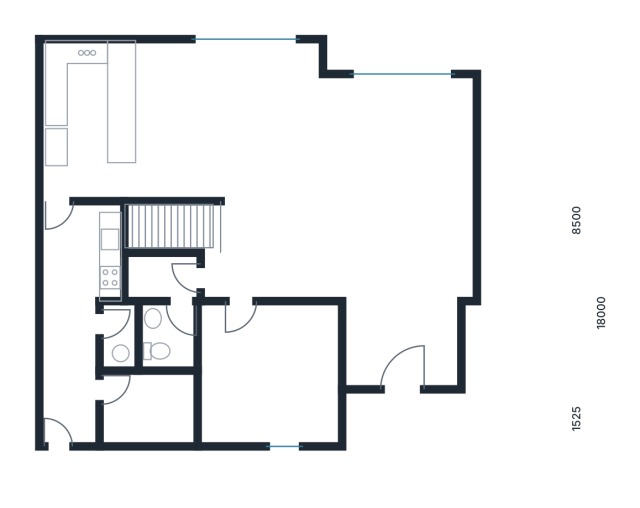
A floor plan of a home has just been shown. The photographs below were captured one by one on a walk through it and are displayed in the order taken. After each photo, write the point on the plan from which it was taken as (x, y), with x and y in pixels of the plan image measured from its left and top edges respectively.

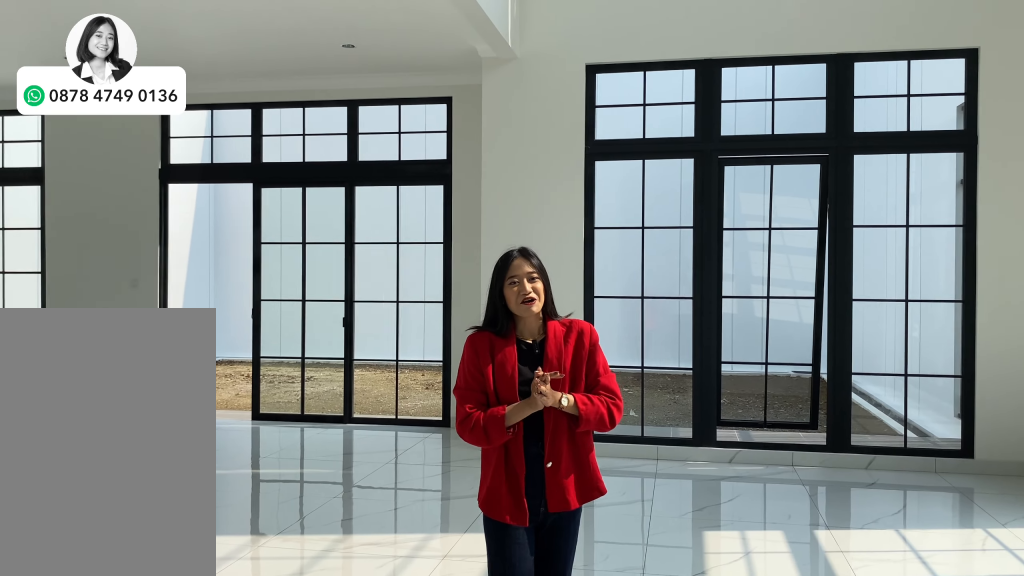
(392, 237)
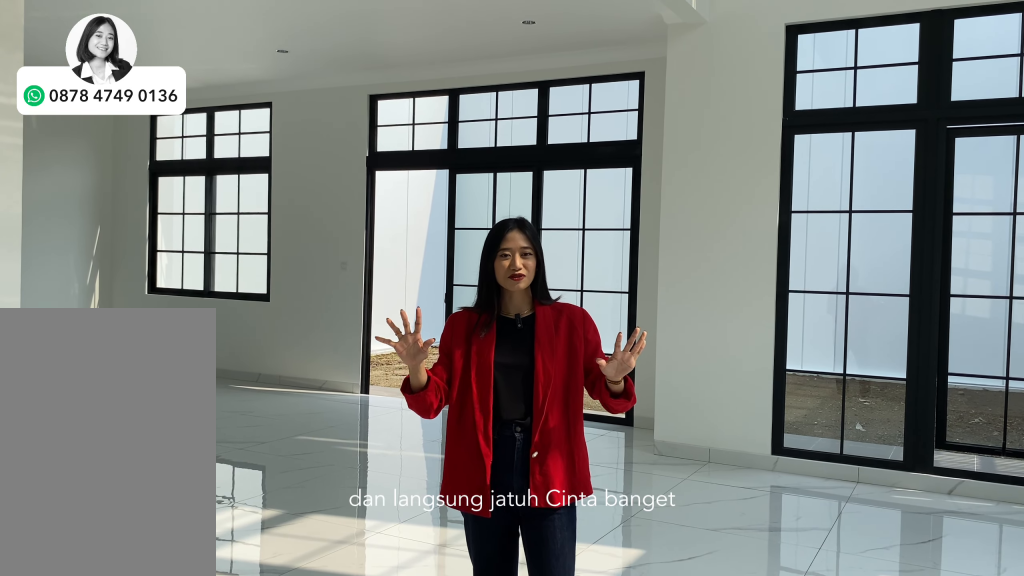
(392, 237)
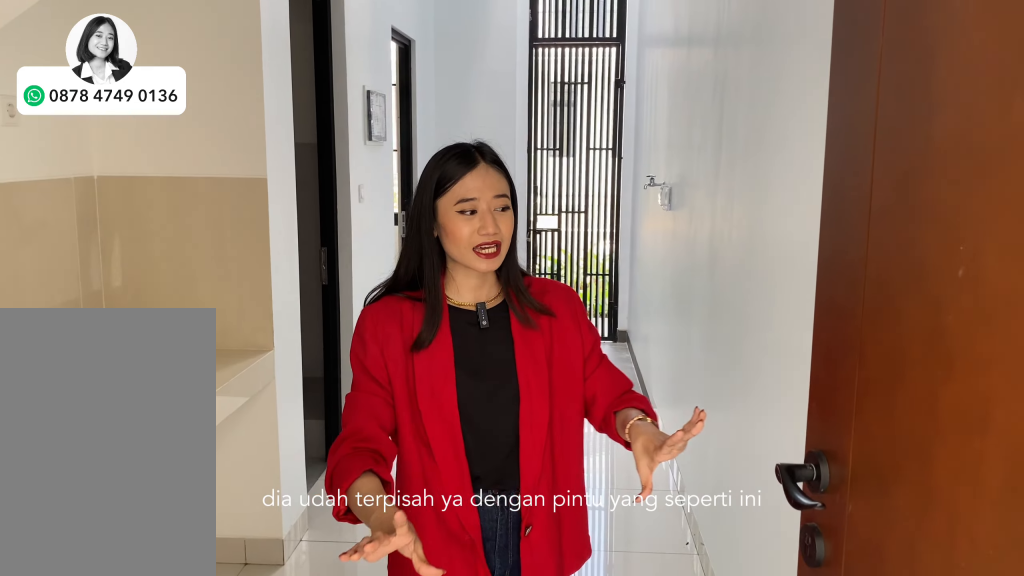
(83, 256)
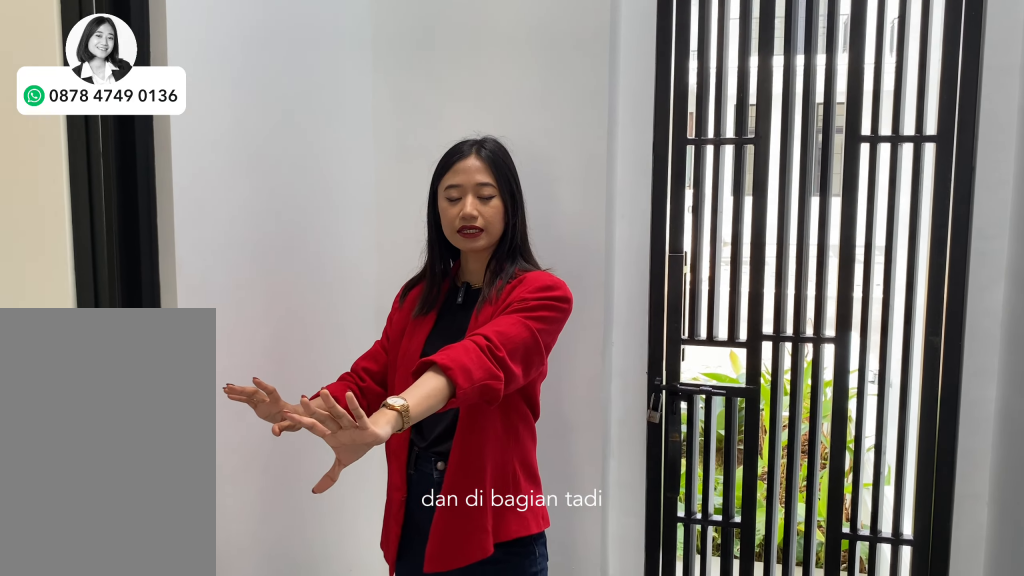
(71, 402)
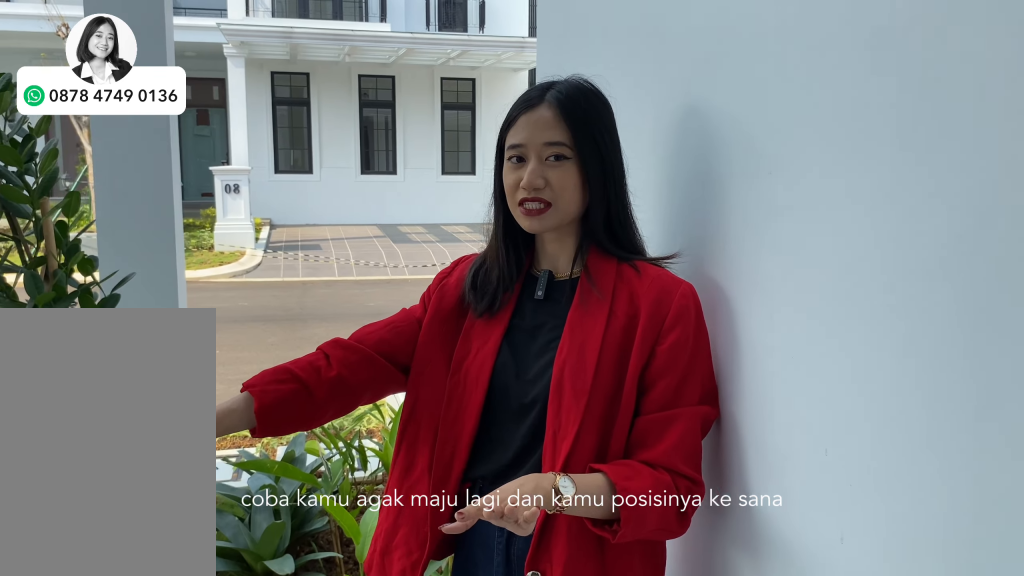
(75, 472)
